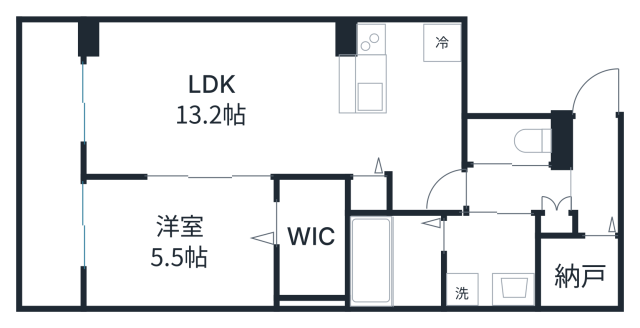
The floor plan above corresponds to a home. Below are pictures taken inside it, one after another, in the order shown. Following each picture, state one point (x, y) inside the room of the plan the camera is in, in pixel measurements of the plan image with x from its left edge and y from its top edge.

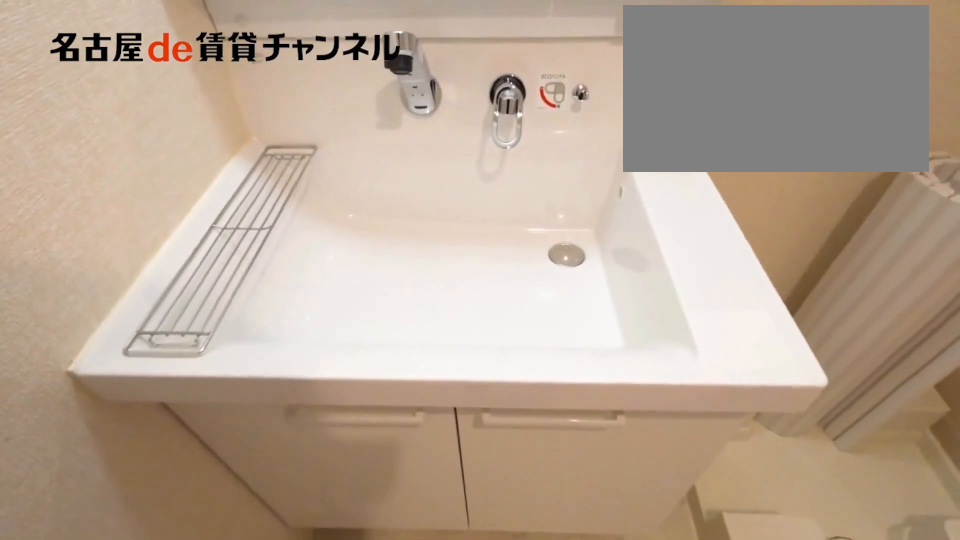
(489, 259)
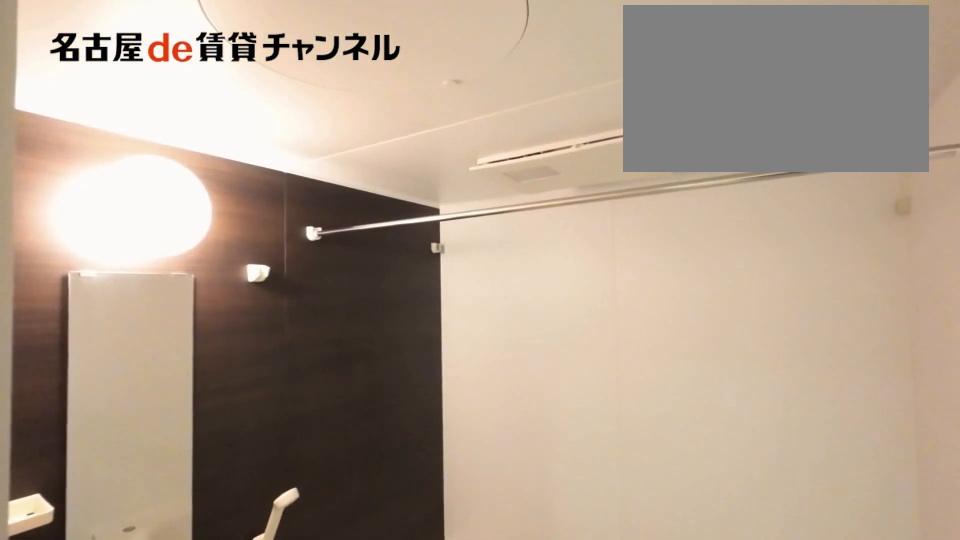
(394, 260)
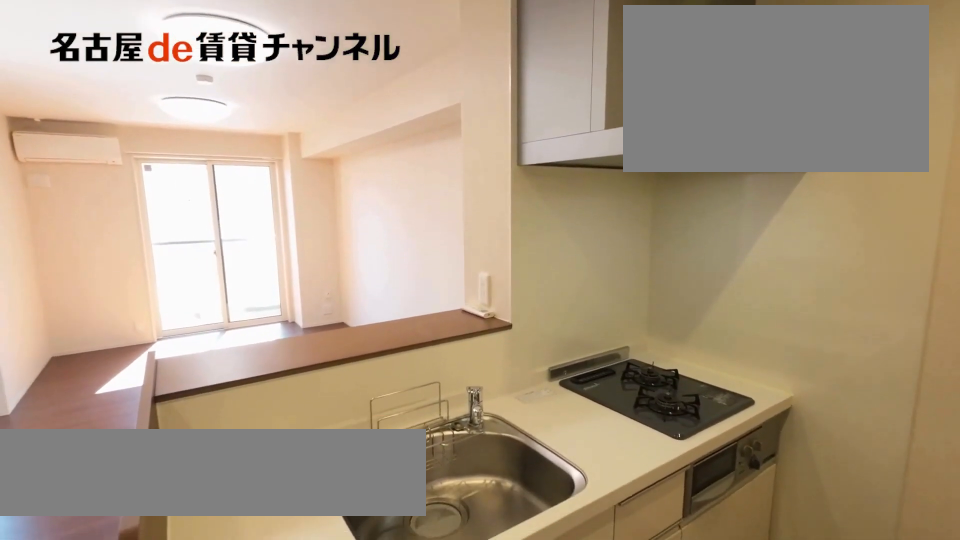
(365, 74)
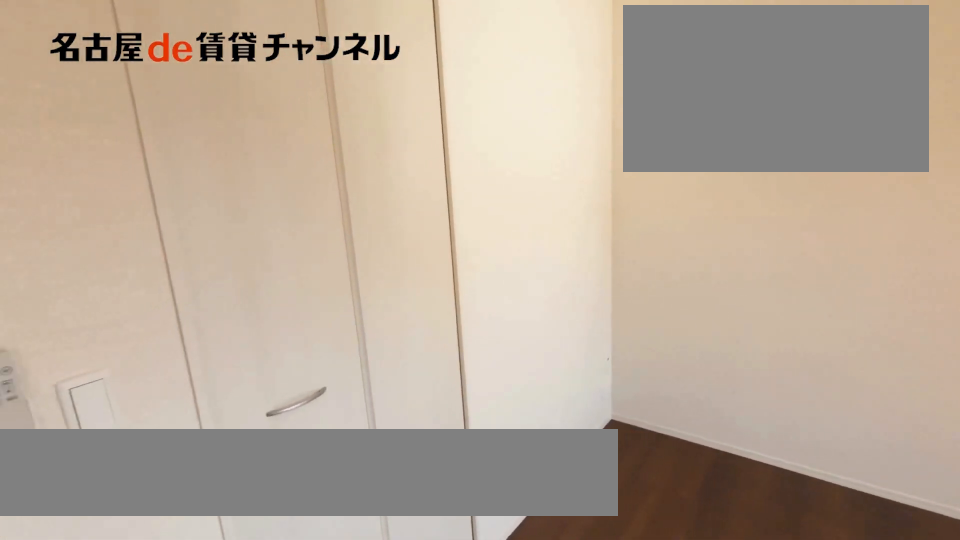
(176, 241)
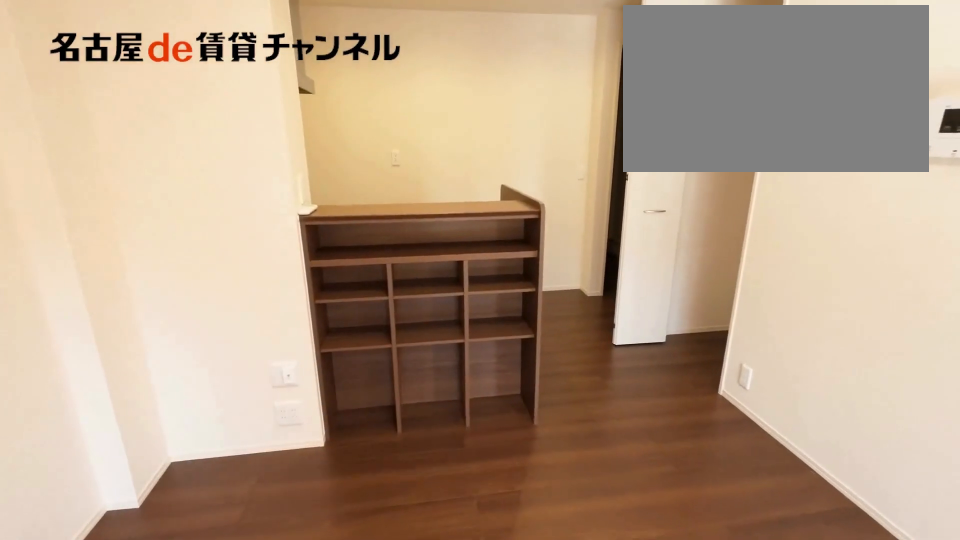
(243, 106)
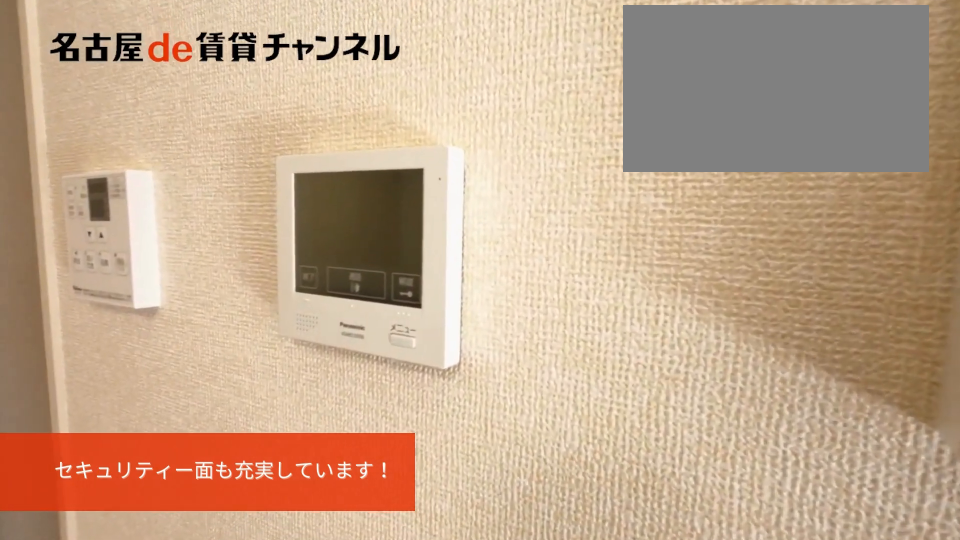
(243, 106)
